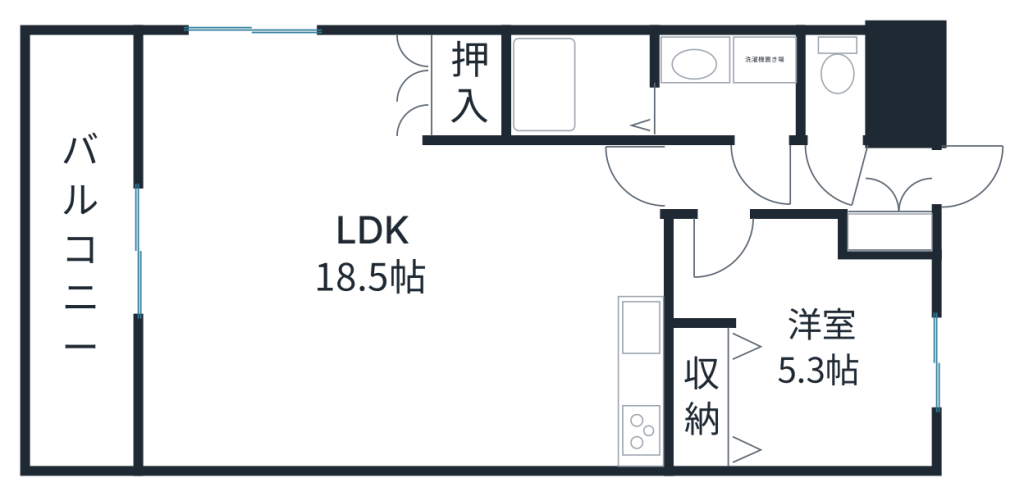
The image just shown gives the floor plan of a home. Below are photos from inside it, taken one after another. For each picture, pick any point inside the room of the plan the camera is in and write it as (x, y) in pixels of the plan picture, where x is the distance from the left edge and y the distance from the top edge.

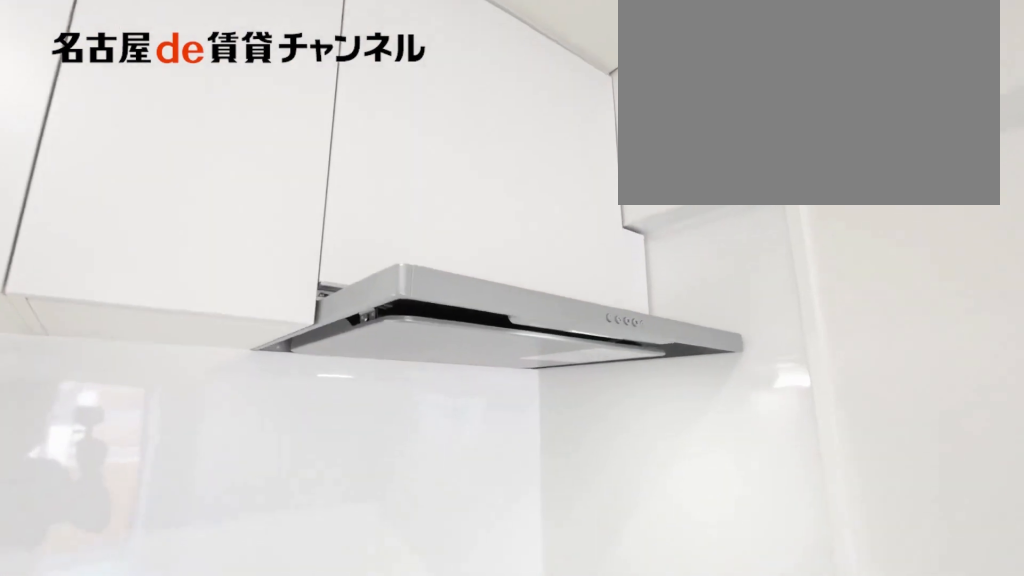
(652, 402)
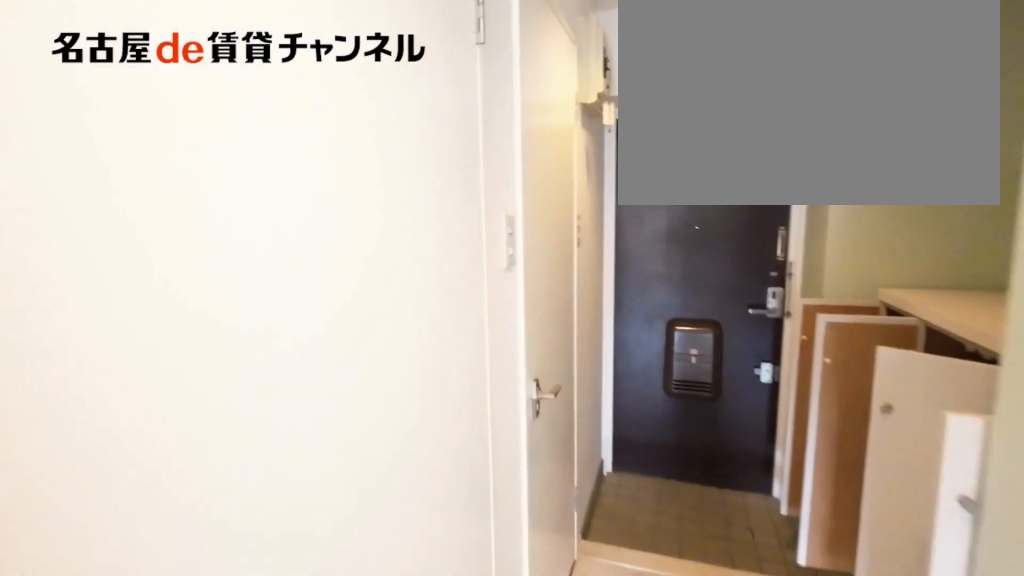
(761, 177)
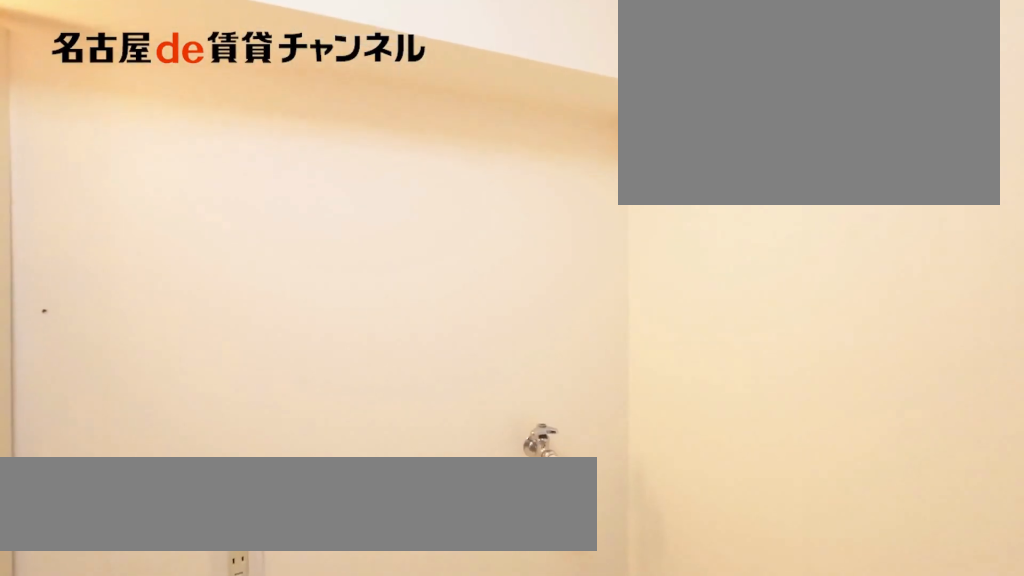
(728, 83)
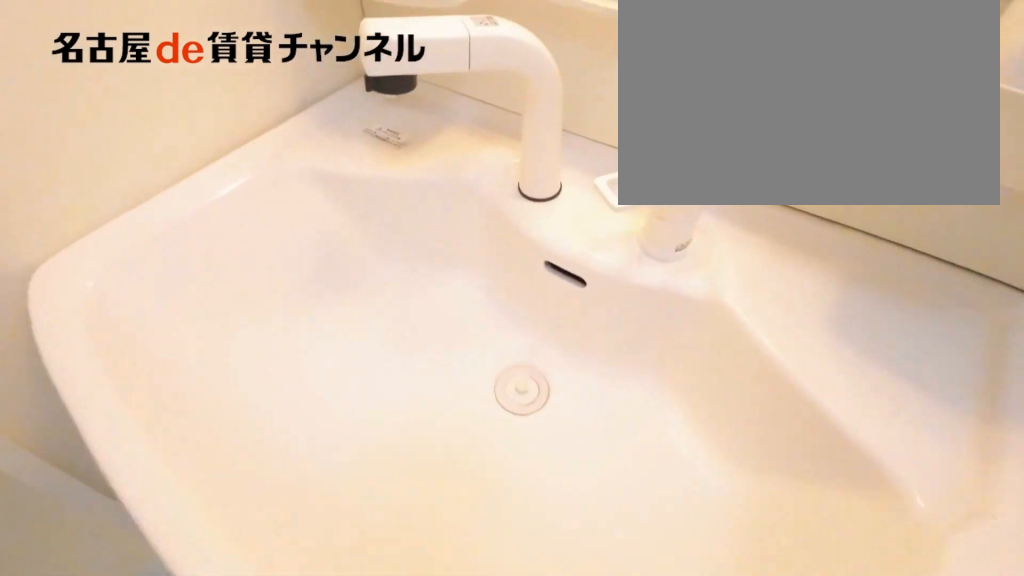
(728, 83)
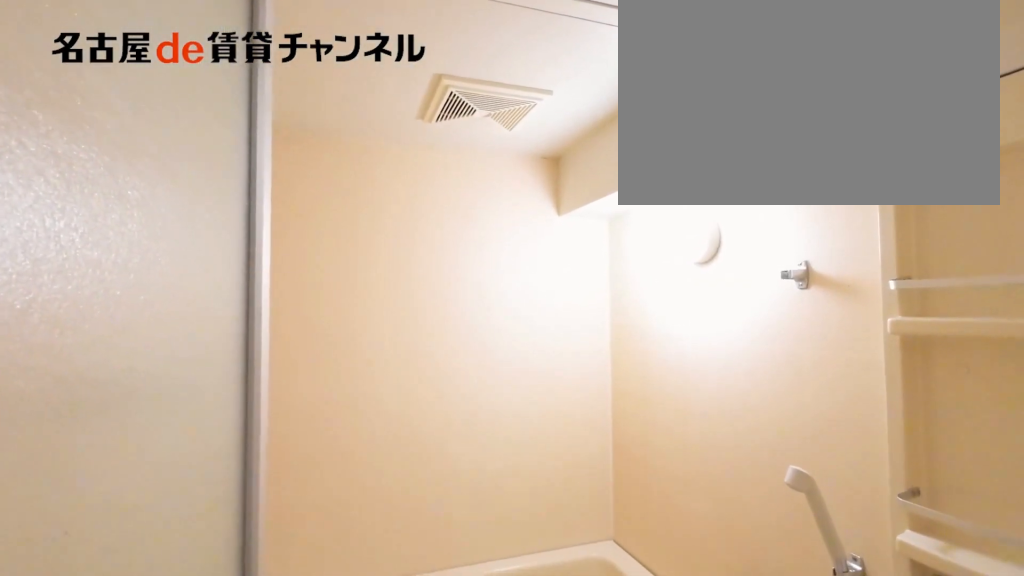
(582, 86)
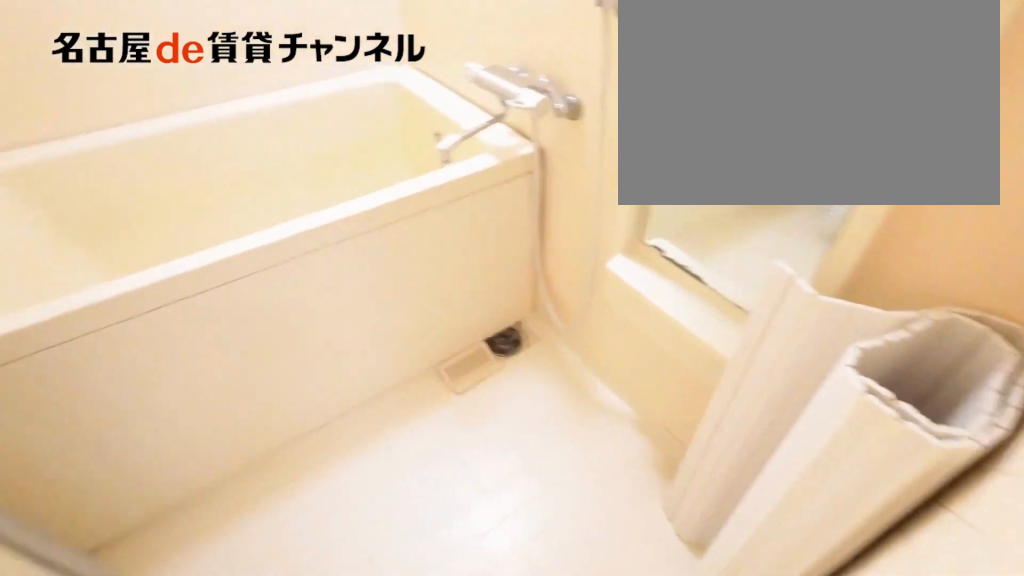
(582, 86)
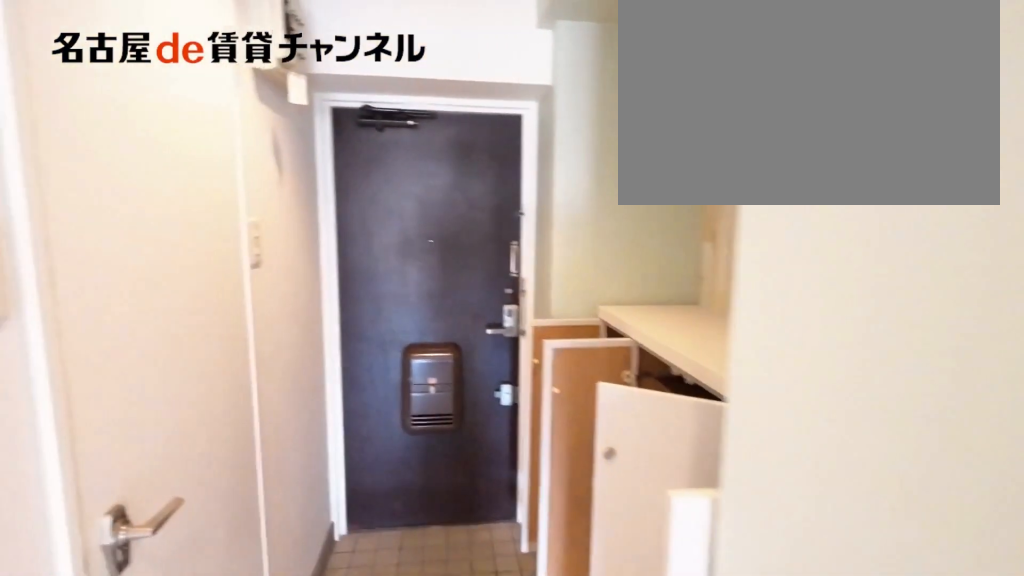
(768, 177)
